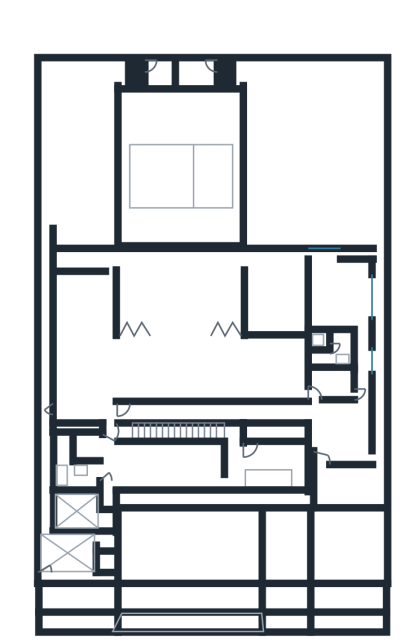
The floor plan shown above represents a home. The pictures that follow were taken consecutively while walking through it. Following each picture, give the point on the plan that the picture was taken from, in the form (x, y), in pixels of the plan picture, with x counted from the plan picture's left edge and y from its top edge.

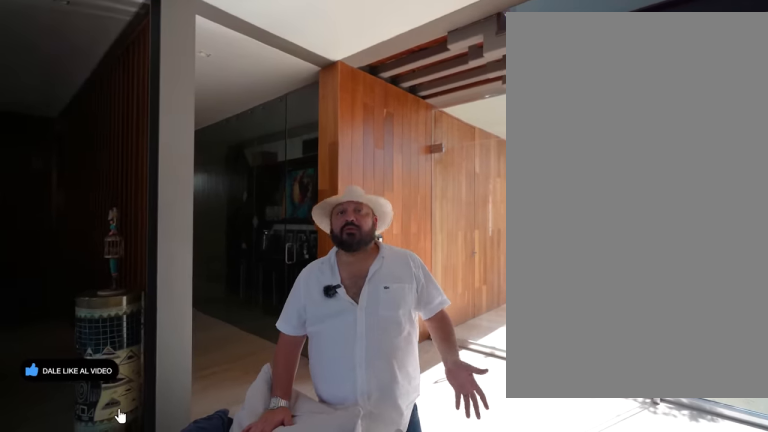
(239, 392)
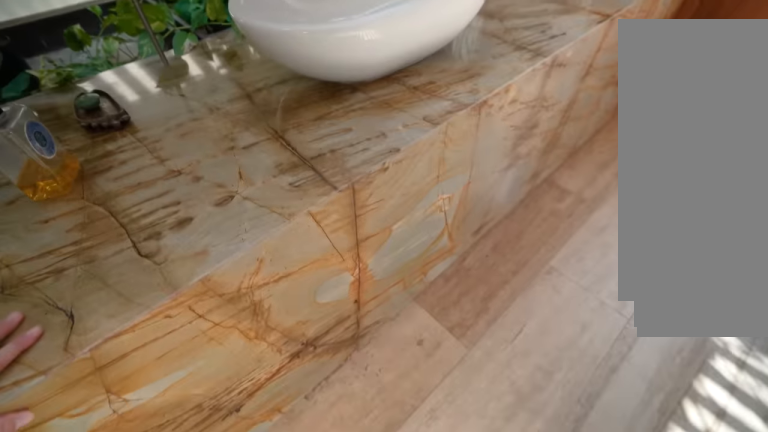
(251, 454)
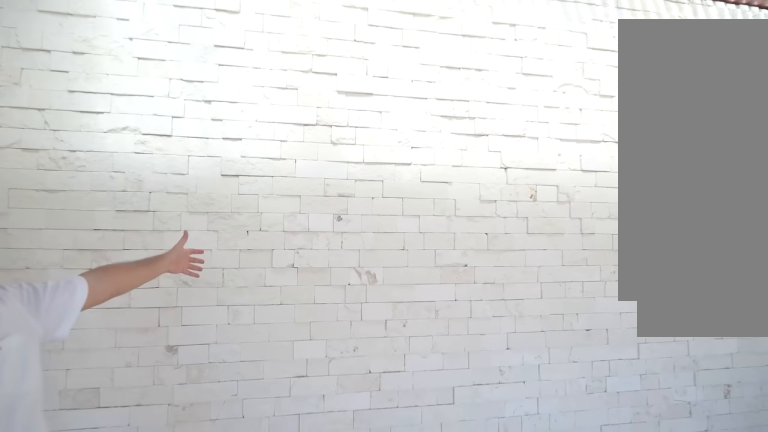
(148, 509)
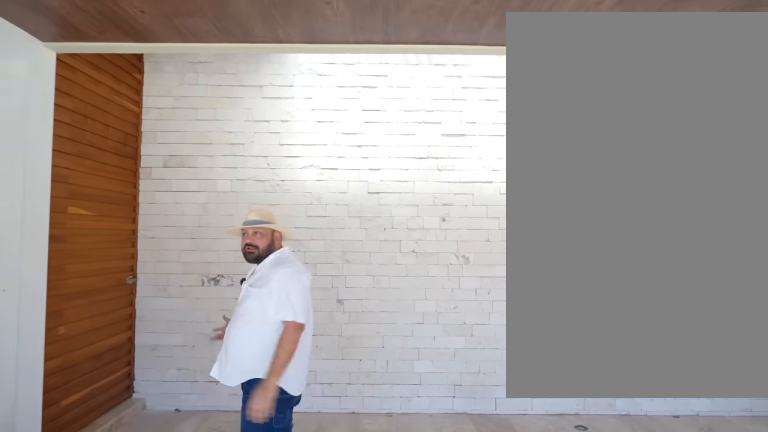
(150, 514)
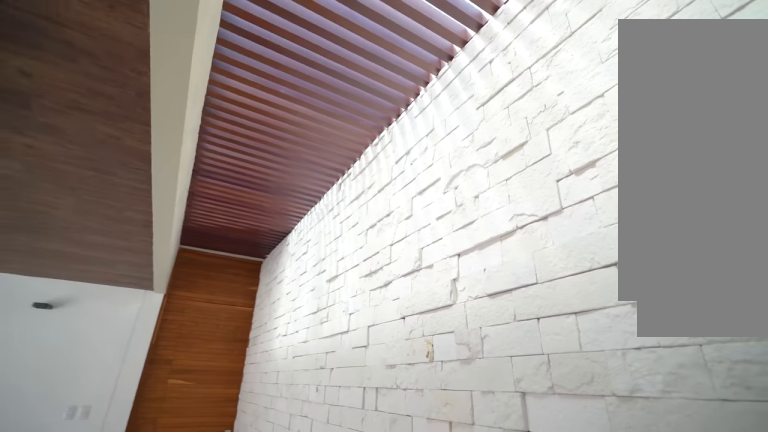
(166, 508)
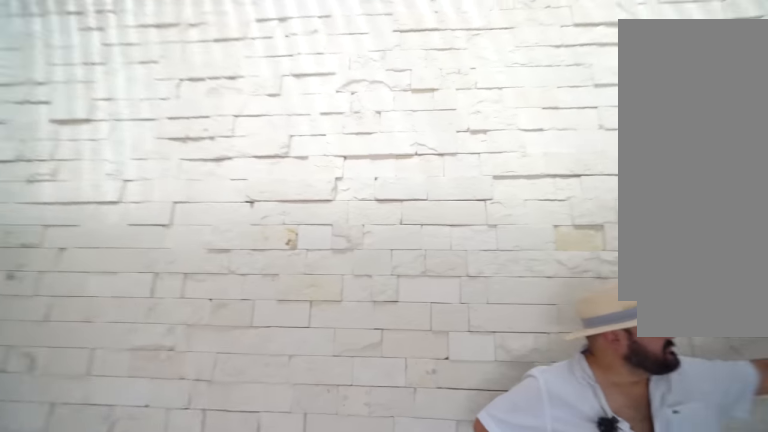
(195, 502)
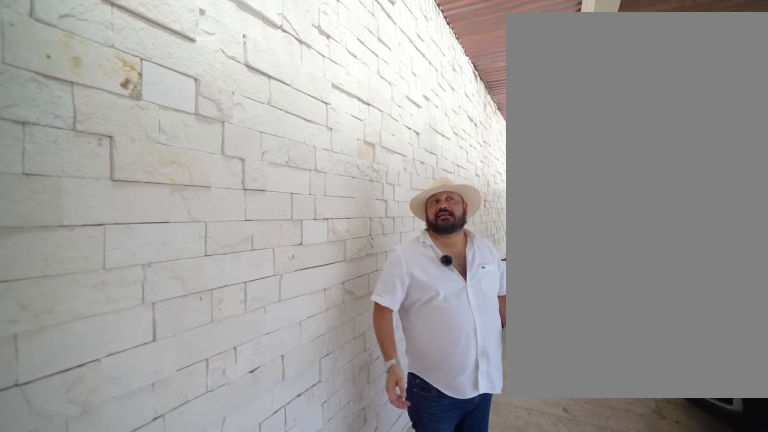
(156, 510)
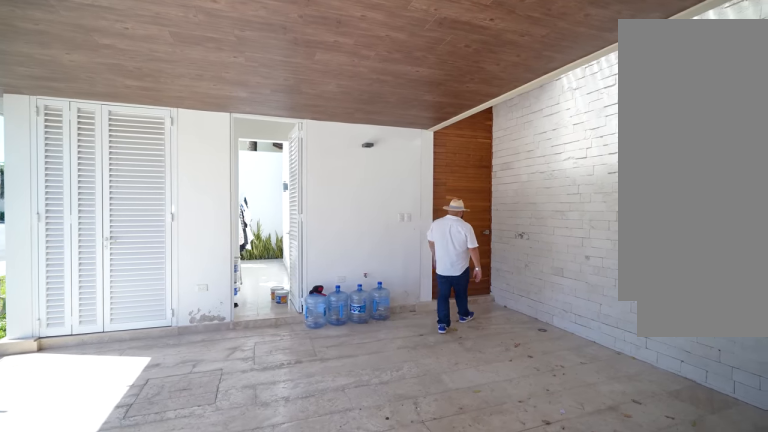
(173, 537)
